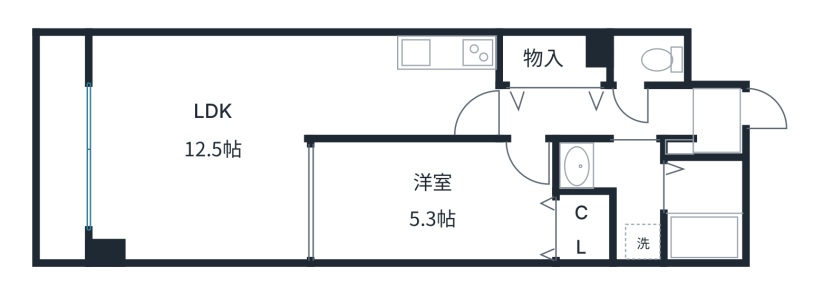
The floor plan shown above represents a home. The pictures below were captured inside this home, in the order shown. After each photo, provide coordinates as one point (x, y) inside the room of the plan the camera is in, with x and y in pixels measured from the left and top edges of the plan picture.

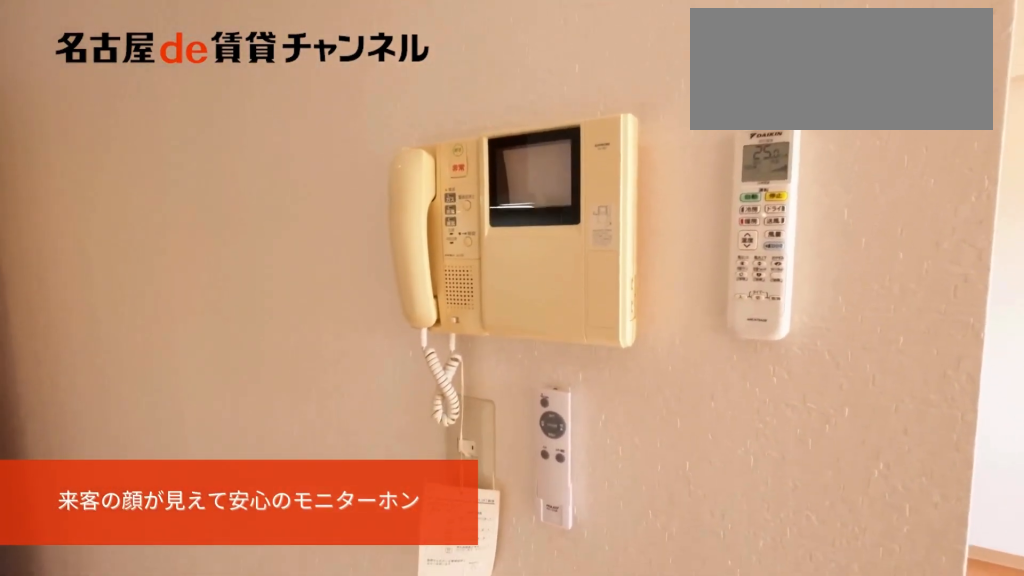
(399, 104)
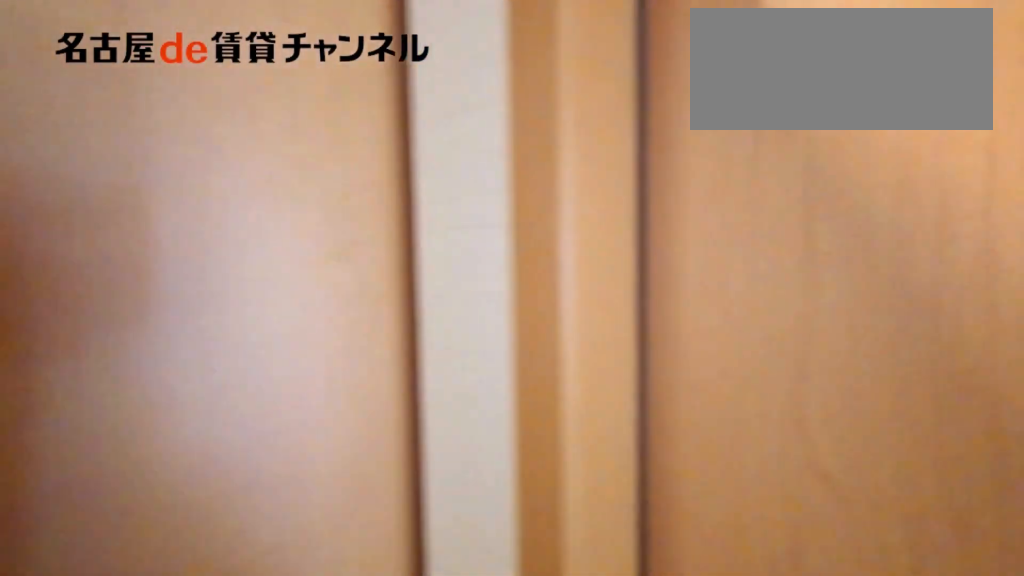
(598, 114)
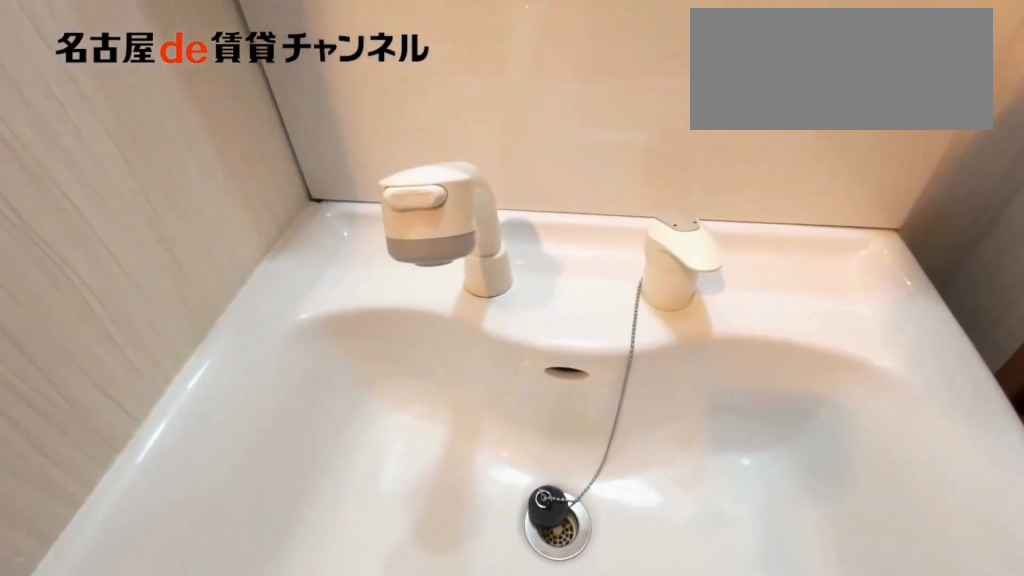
(620, 191)
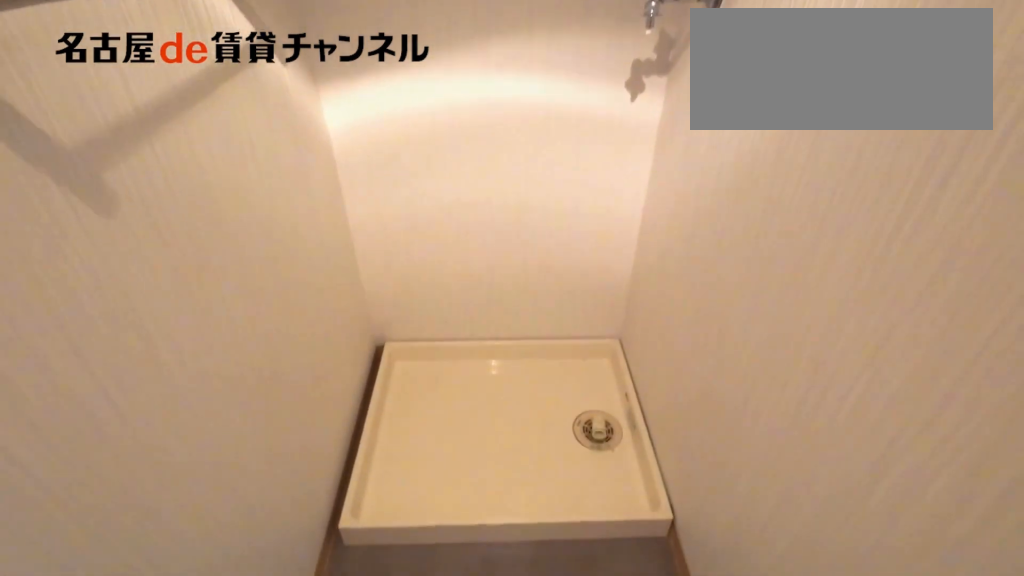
(620, 191)
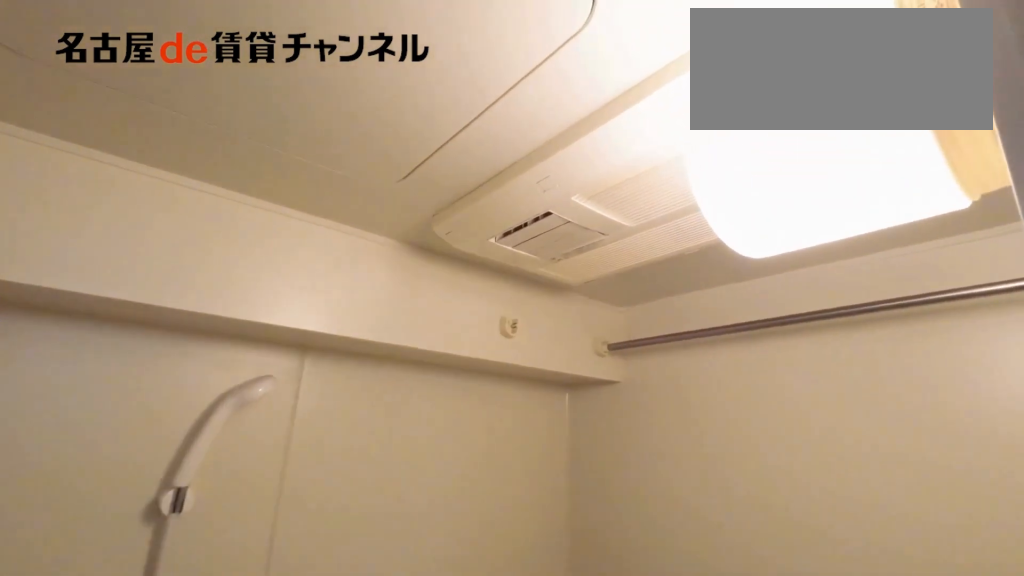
(703, 210)
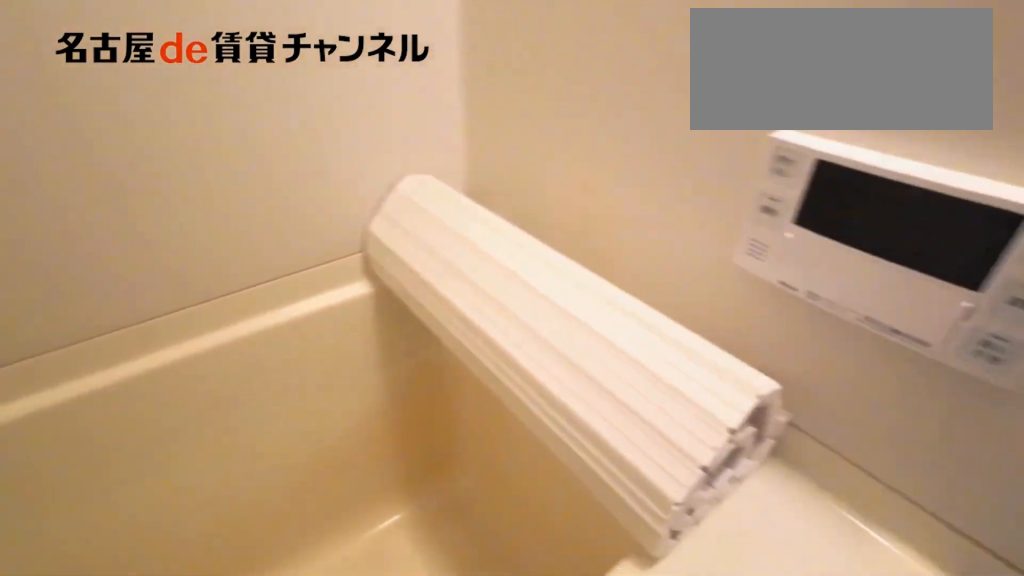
(703, 210)
